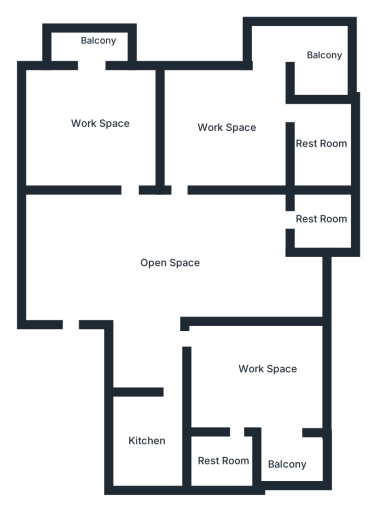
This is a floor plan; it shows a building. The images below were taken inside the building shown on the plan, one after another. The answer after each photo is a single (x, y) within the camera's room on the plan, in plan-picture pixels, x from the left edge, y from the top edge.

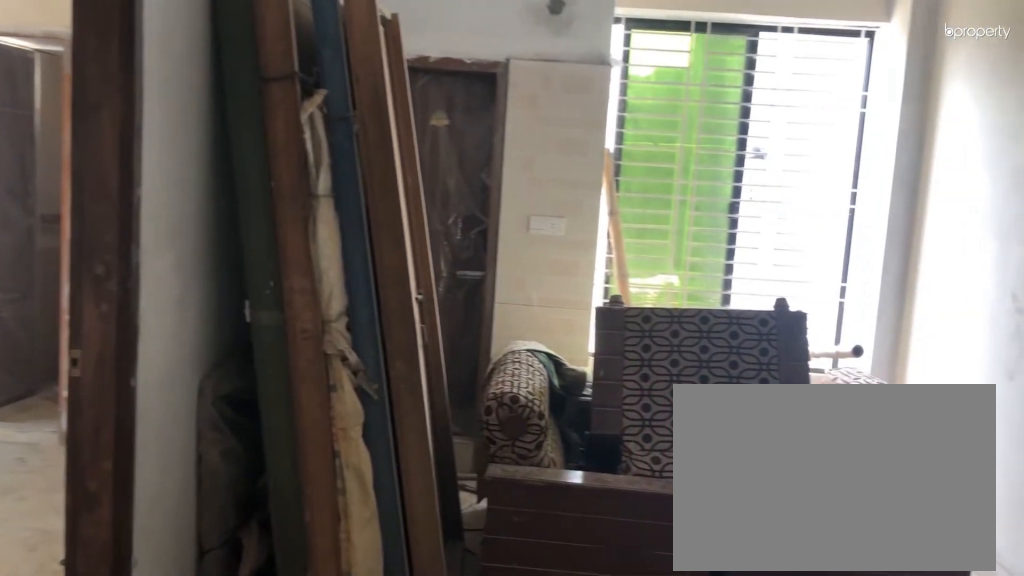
(165, 277)
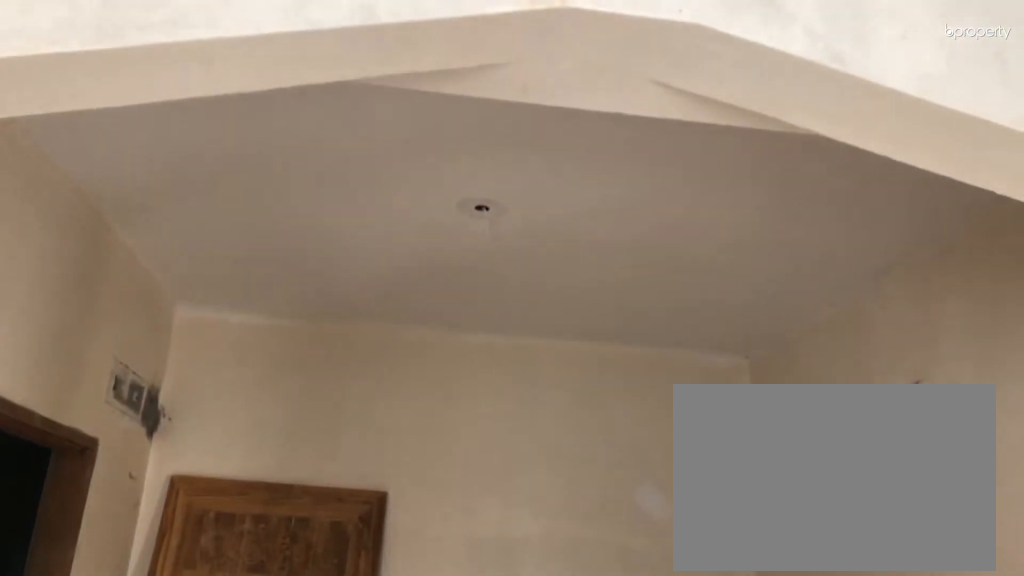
(165, 277)
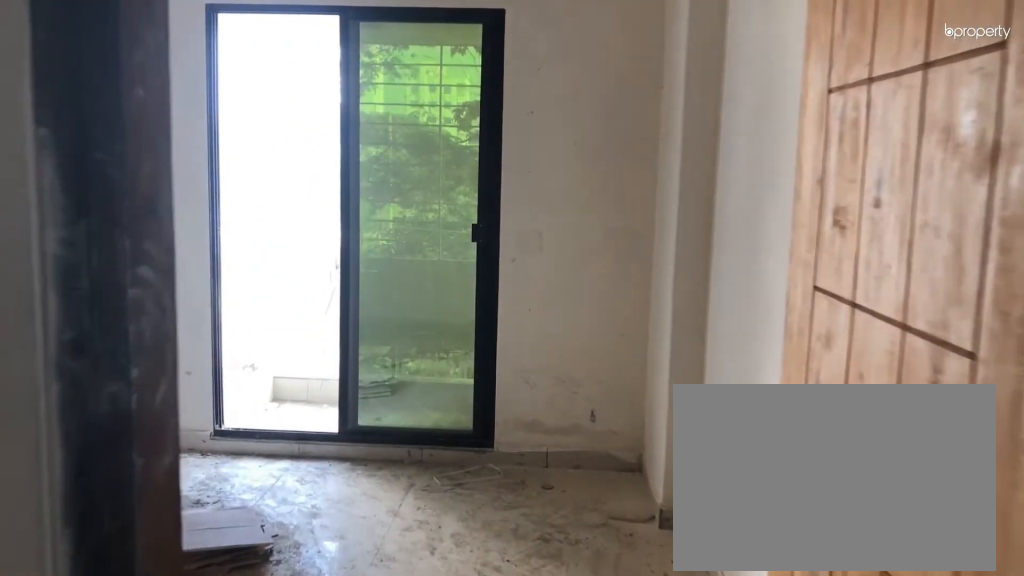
(100, 120)
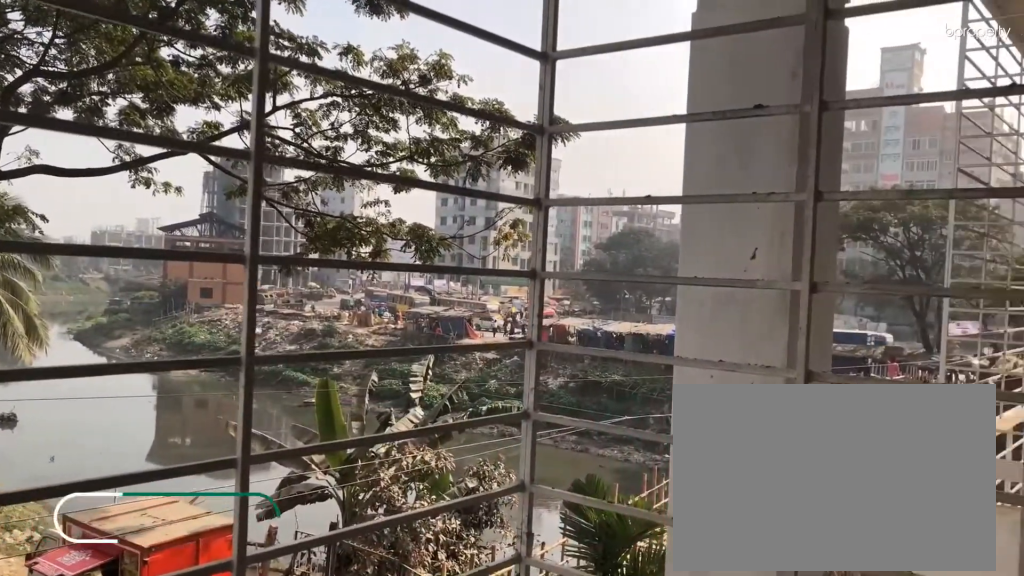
(96, 46)
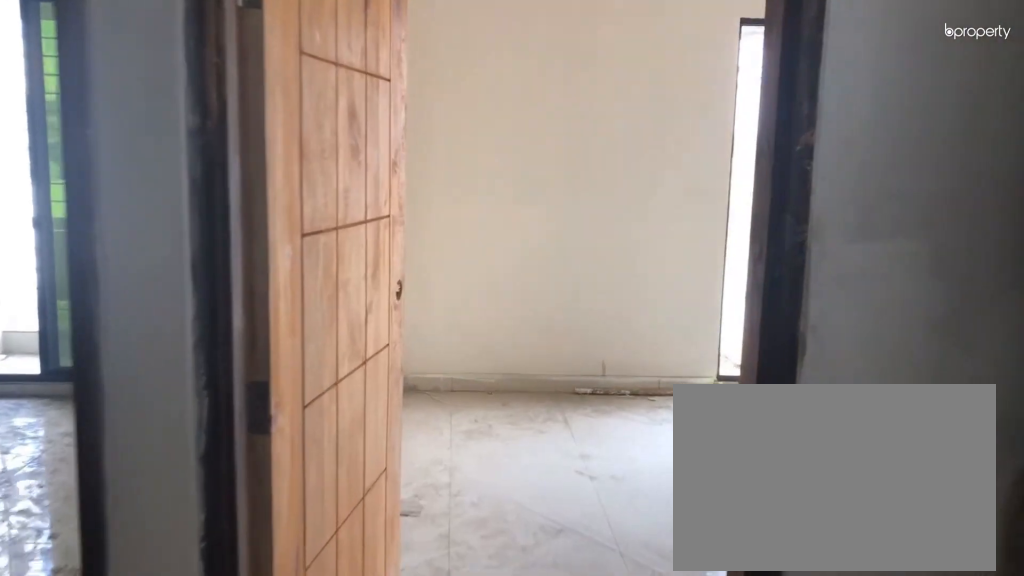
(220, 117)
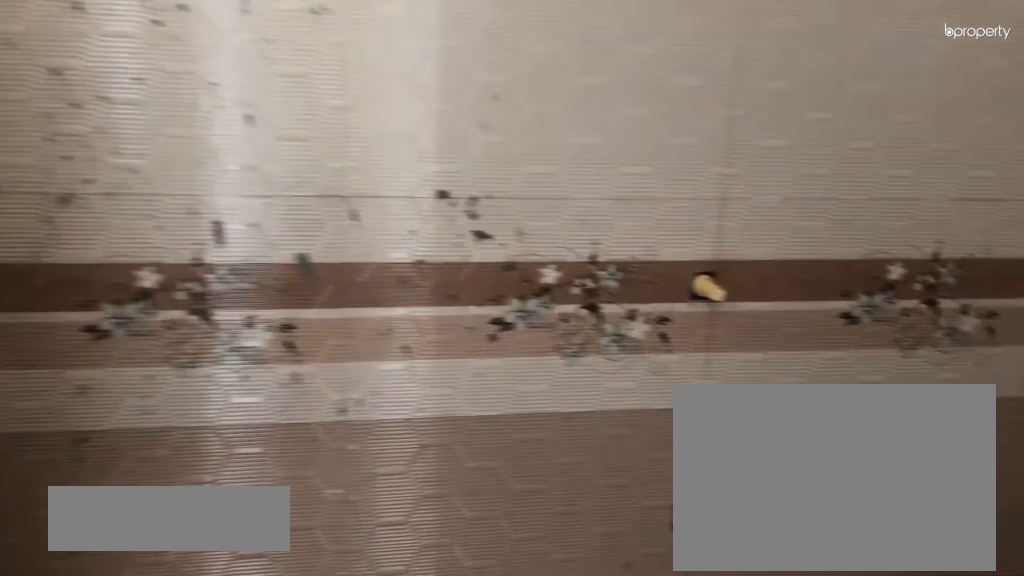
(324, 145)
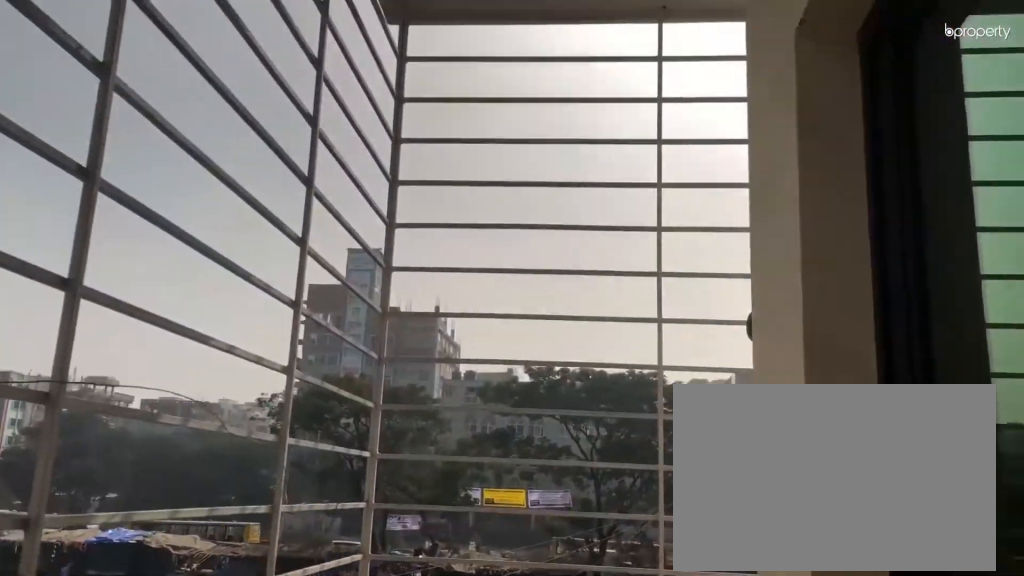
(325, 54)
